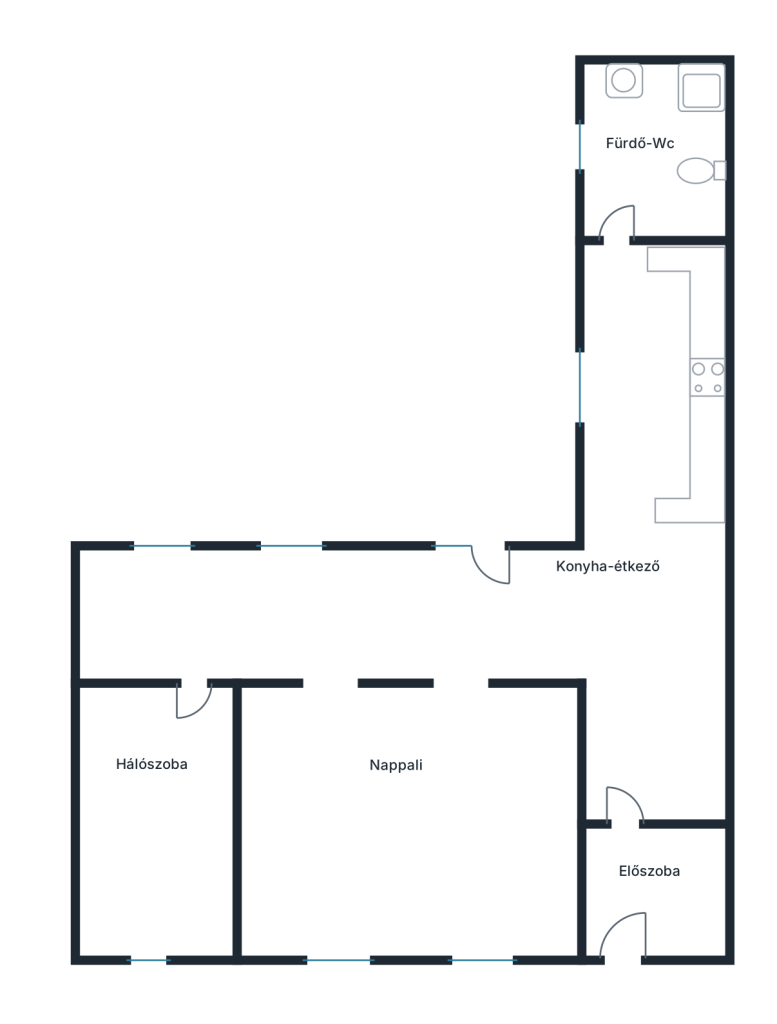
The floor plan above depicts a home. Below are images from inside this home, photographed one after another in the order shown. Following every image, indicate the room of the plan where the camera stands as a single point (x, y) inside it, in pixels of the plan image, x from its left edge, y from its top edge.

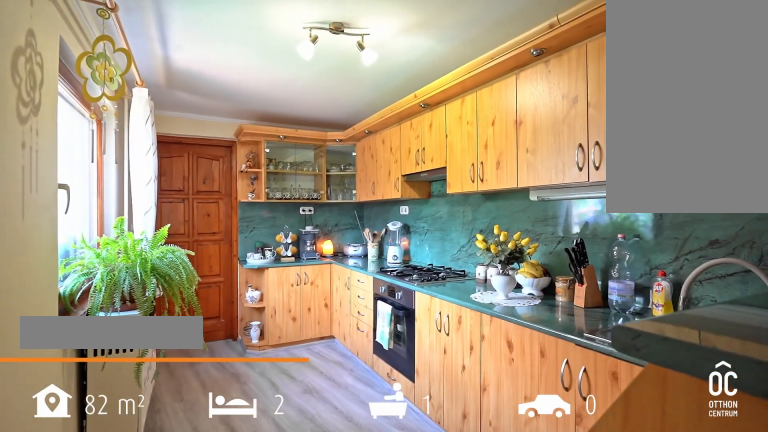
(649, 416)
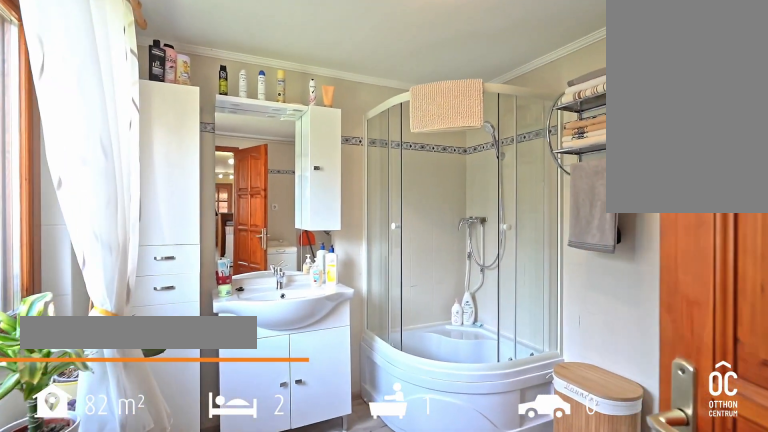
(656, 152)
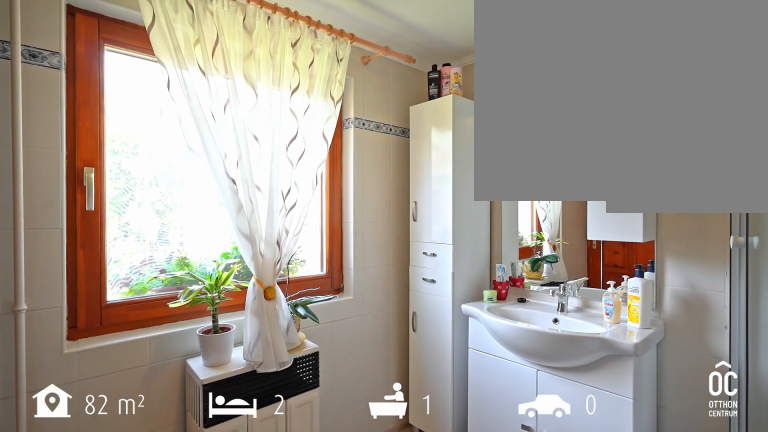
(656, 153)
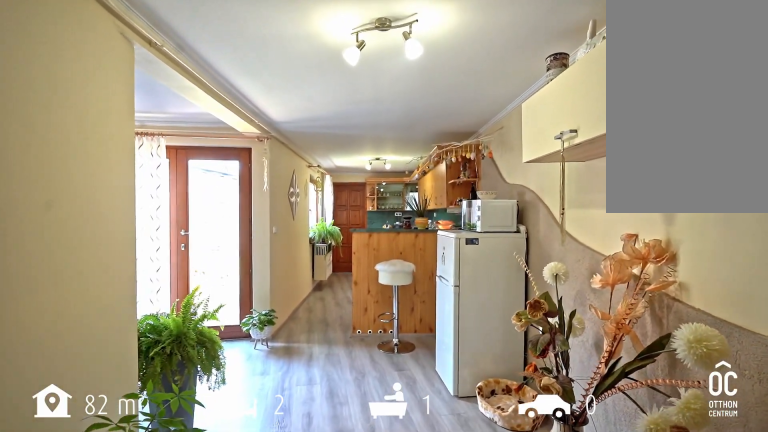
(652, 714)
